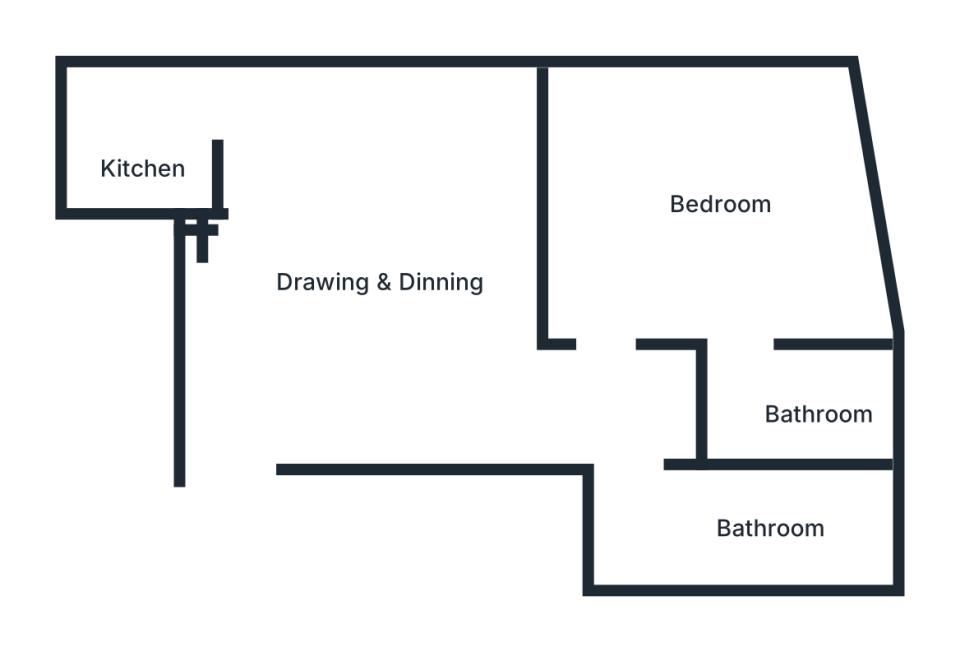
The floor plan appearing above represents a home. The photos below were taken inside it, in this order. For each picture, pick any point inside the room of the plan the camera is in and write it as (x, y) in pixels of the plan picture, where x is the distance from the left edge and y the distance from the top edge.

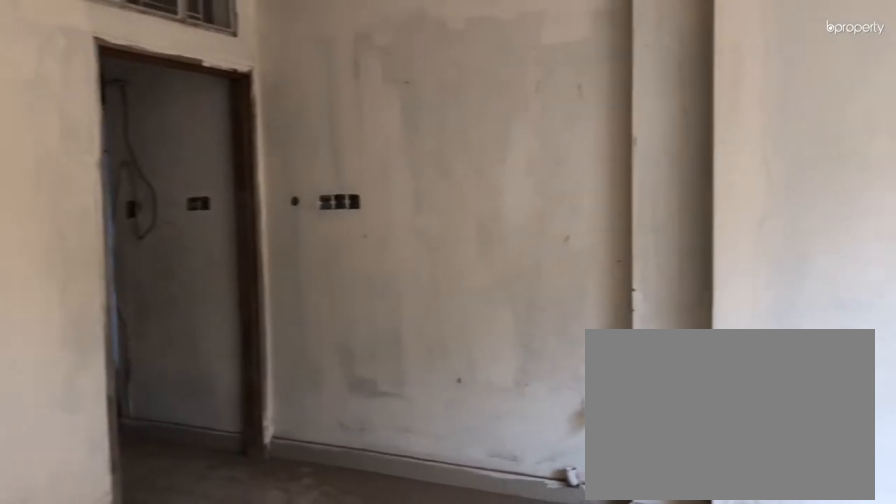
(363, 272)
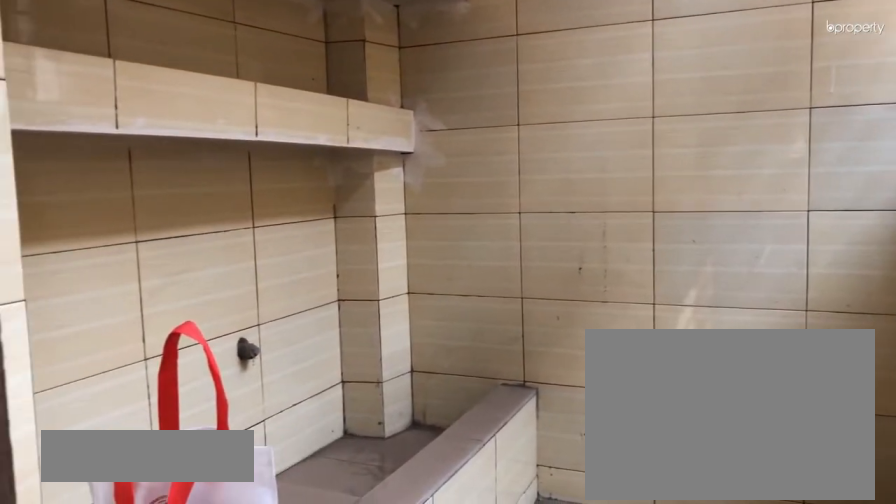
(146, 136)
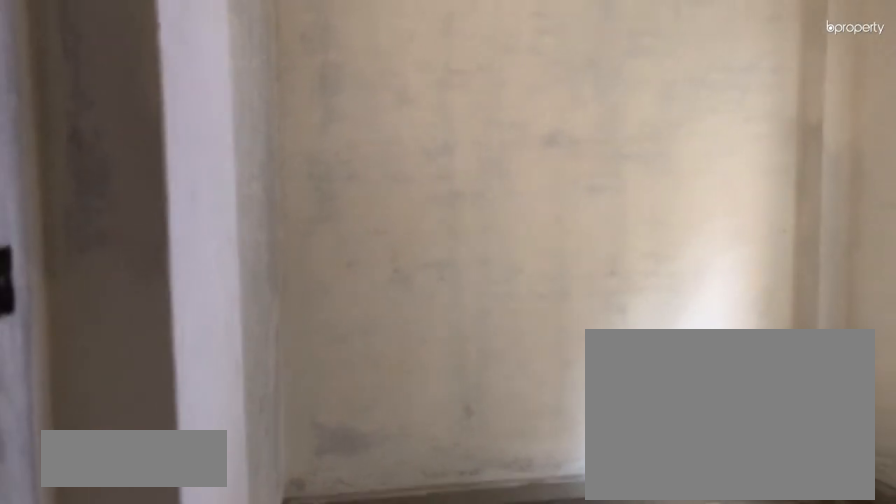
(733, 186)
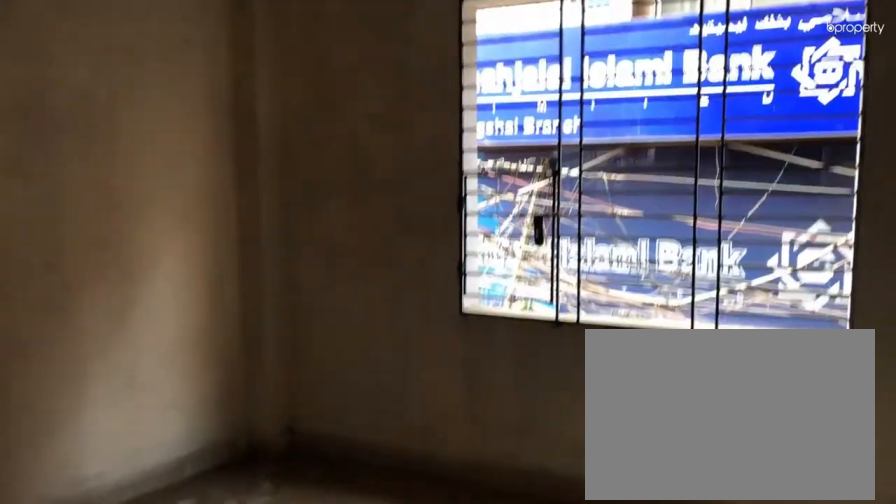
(733, 186)
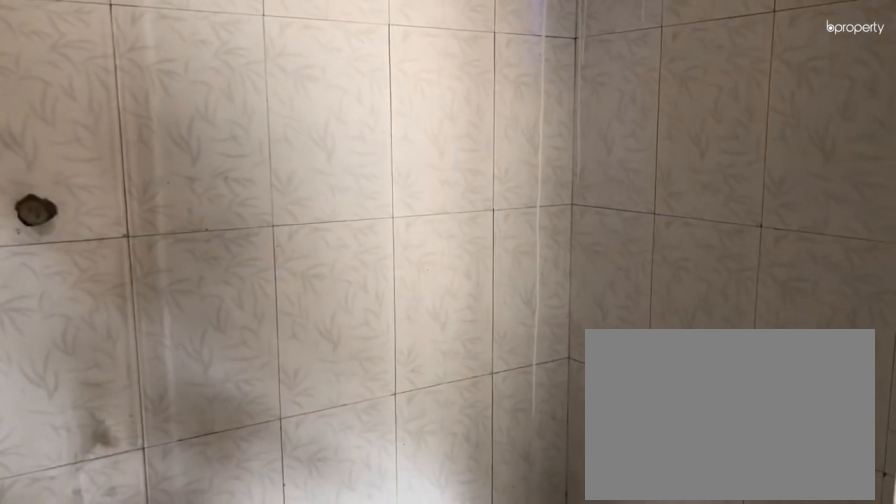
(786, 393)
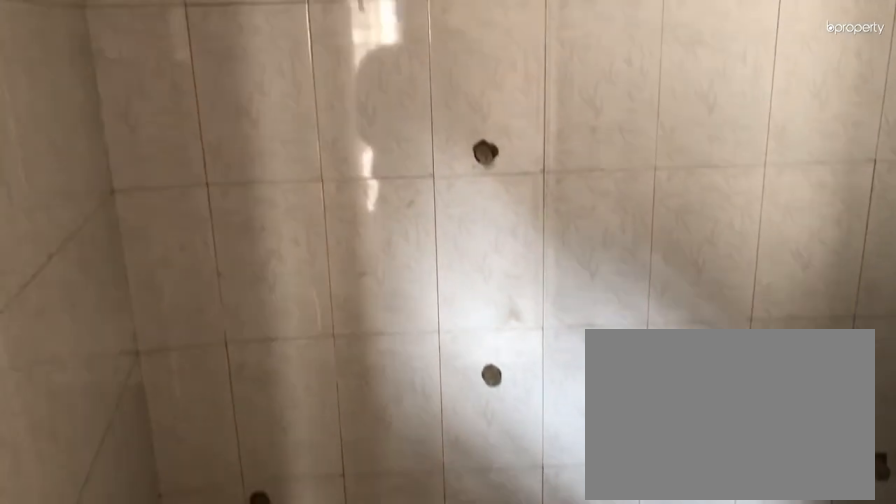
(786, 393)
